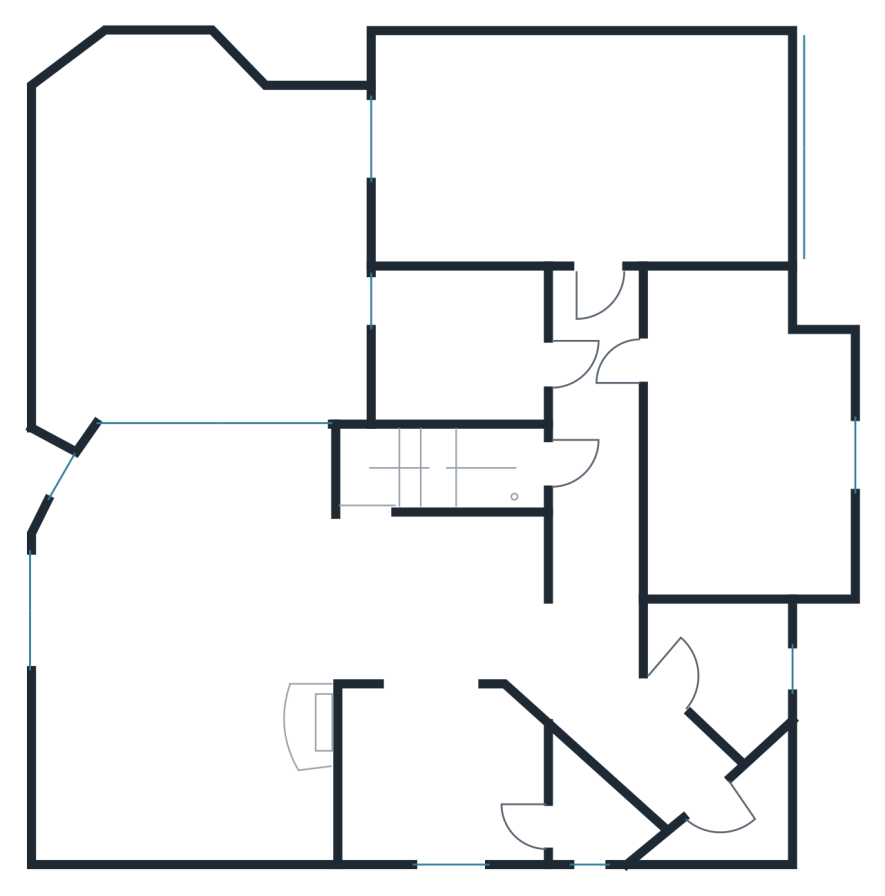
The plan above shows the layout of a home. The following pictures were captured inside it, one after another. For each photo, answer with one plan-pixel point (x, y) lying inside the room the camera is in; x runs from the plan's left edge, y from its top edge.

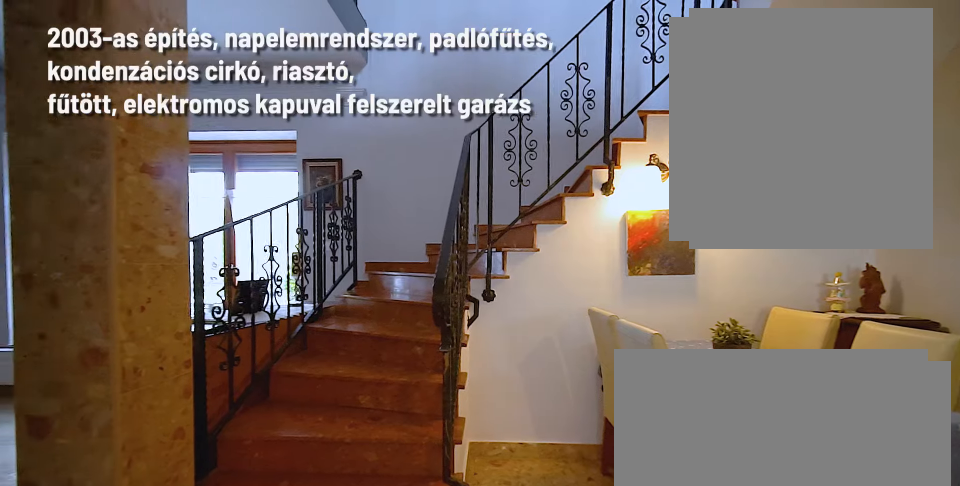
(440, 608)
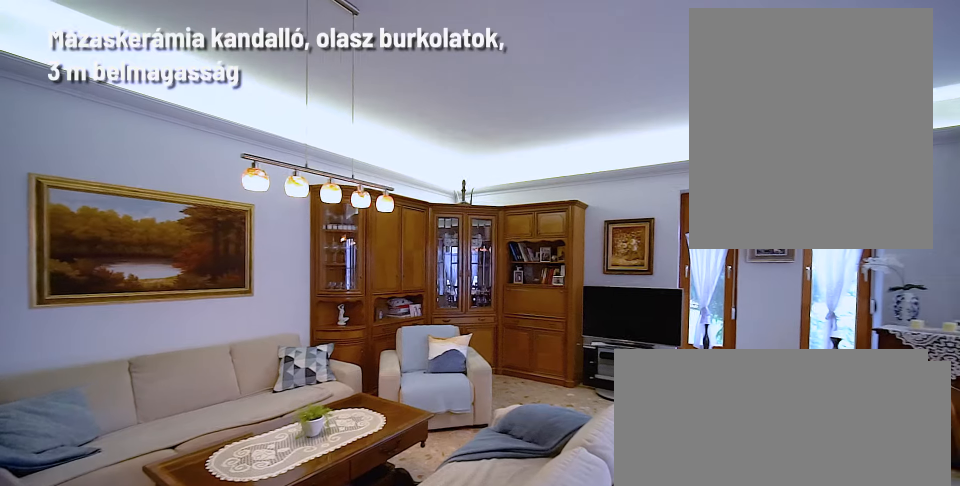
(185, 656)
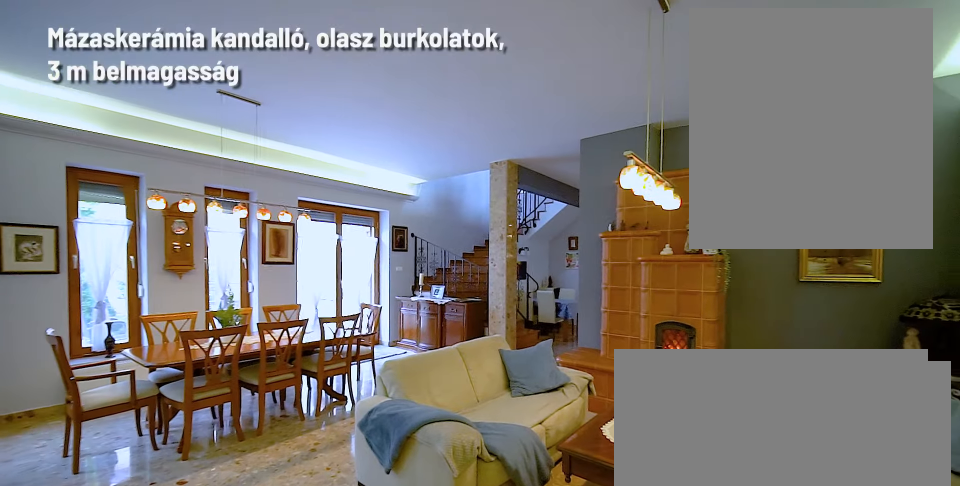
(185, 656)
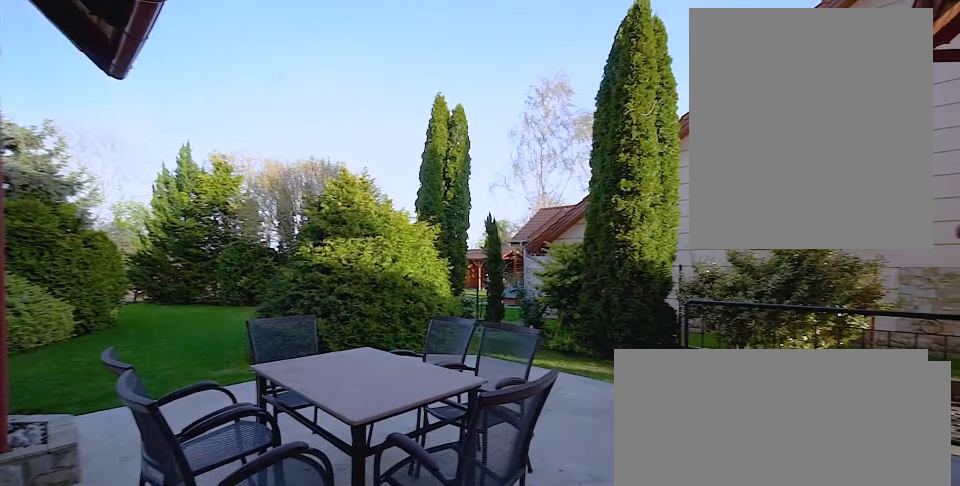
(204, 256)
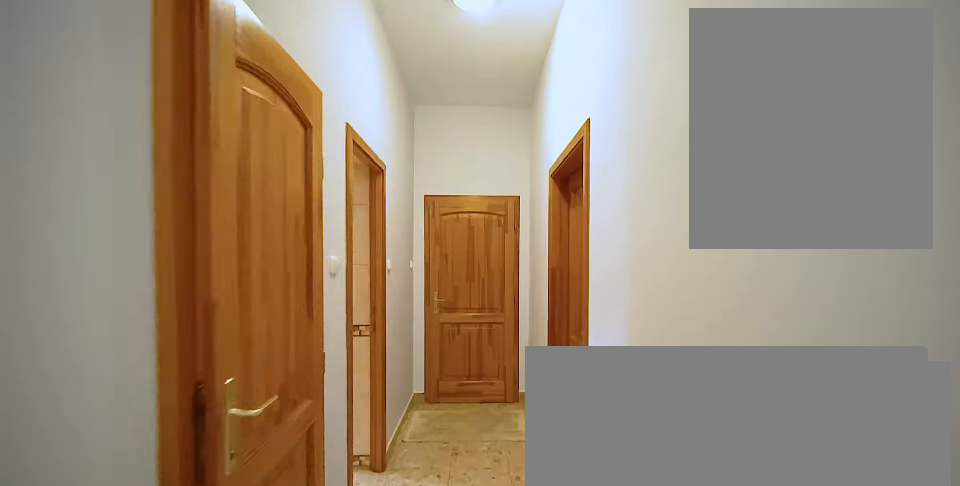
(596, 465)
